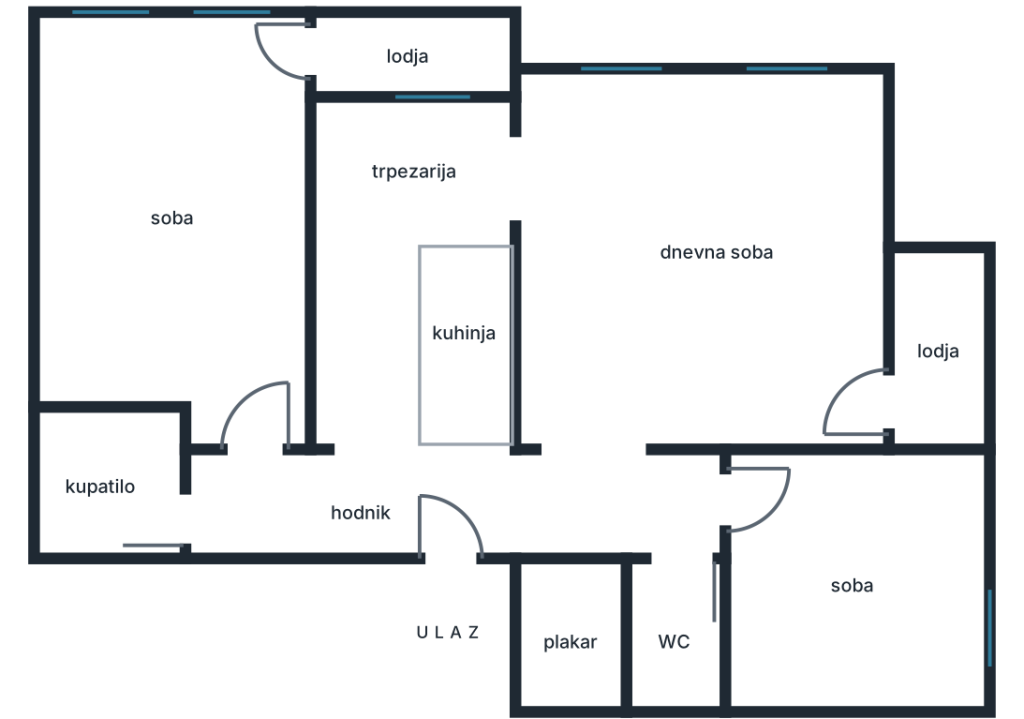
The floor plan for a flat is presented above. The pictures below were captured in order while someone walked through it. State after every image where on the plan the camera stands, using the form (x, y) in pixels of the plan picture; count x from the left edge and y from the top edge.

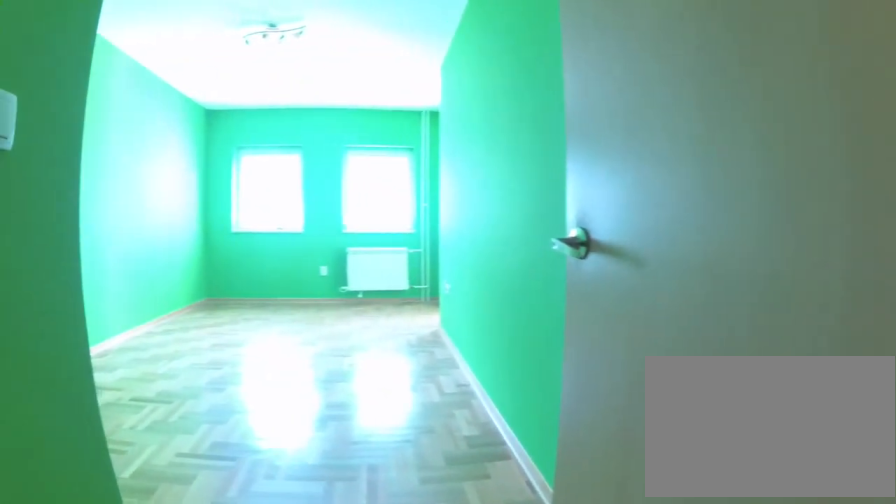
(247, 500)
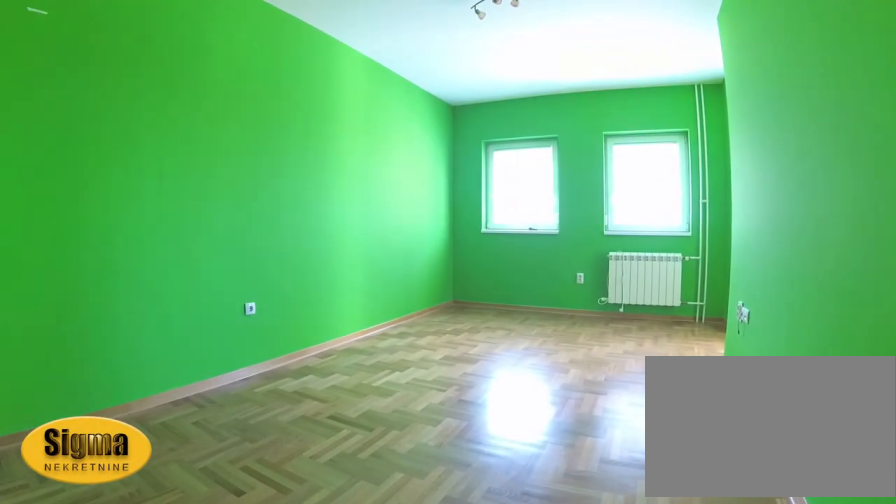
(262, 443)
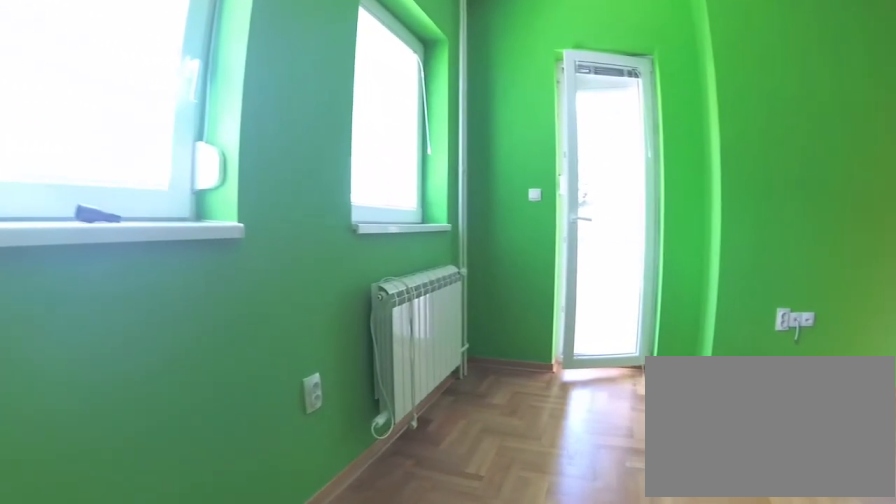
(99, 93)
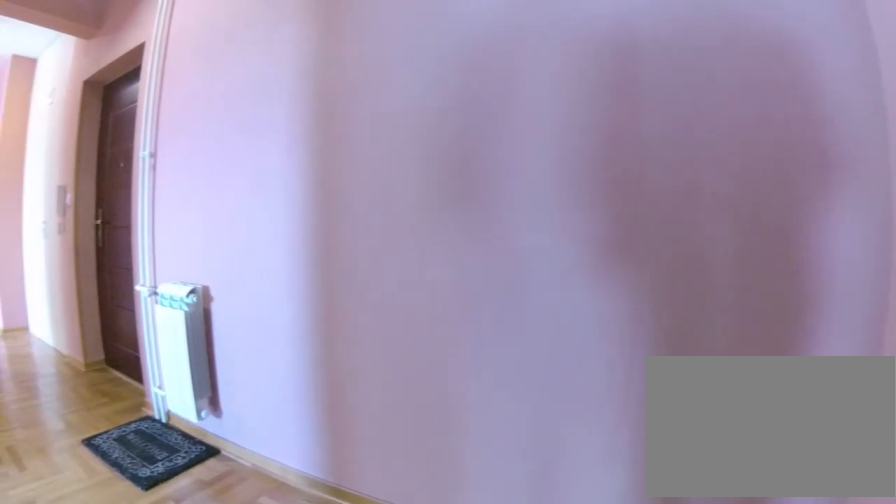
(248, 461)
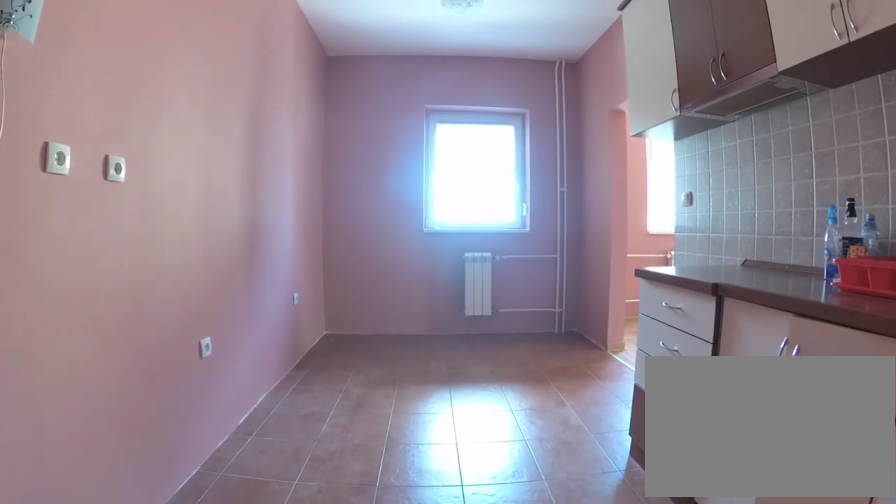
(371, 428)
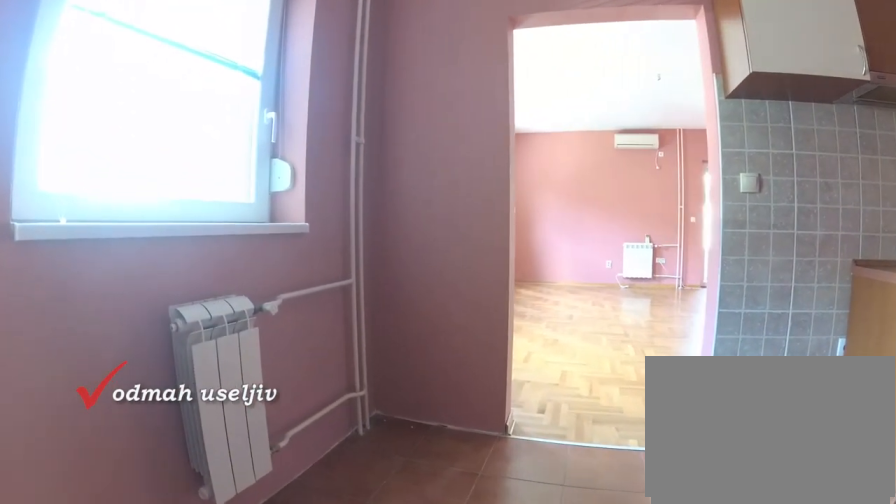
(342, 189)
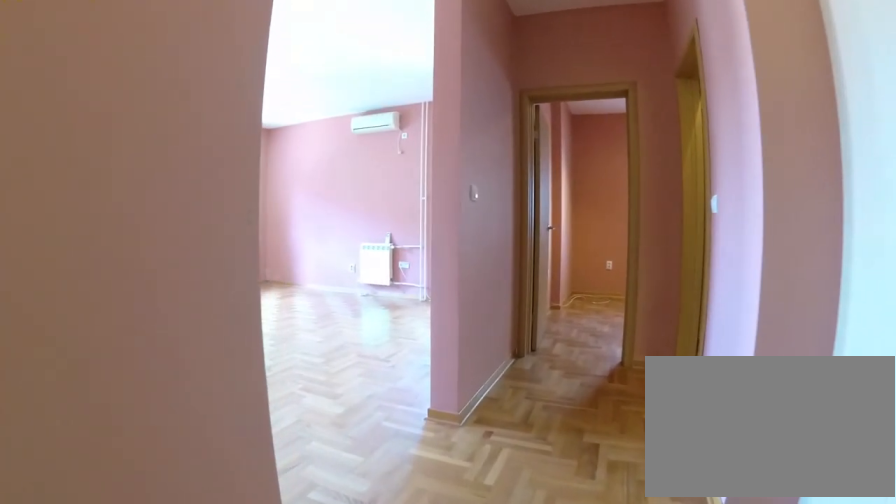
(443, 506)
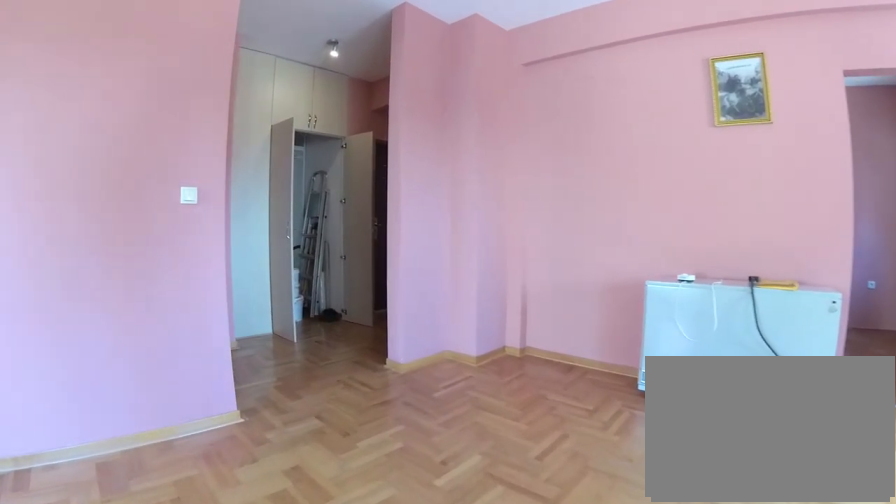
(688, 291)
